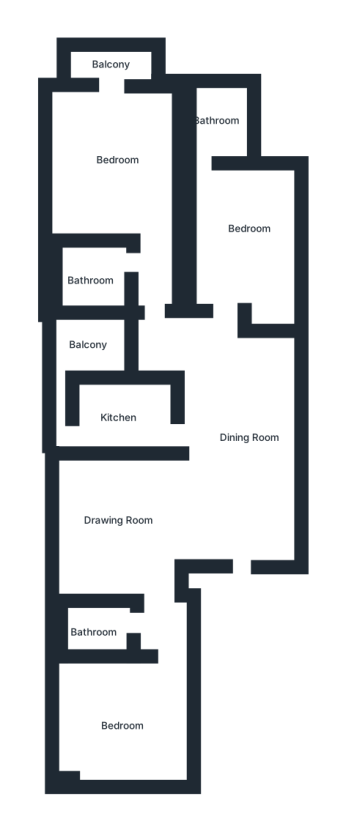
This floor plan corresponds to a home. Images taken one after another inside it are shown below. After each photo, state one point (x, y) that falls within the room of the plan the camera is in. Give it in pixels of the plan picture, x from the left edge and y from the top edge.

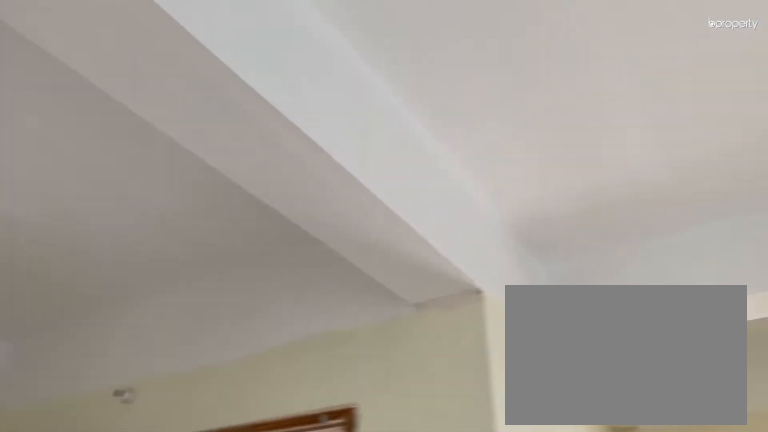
(111, 514)
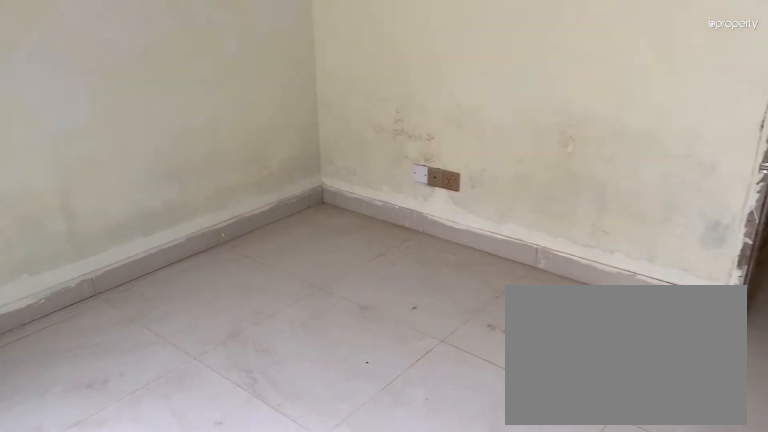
(121, 722)
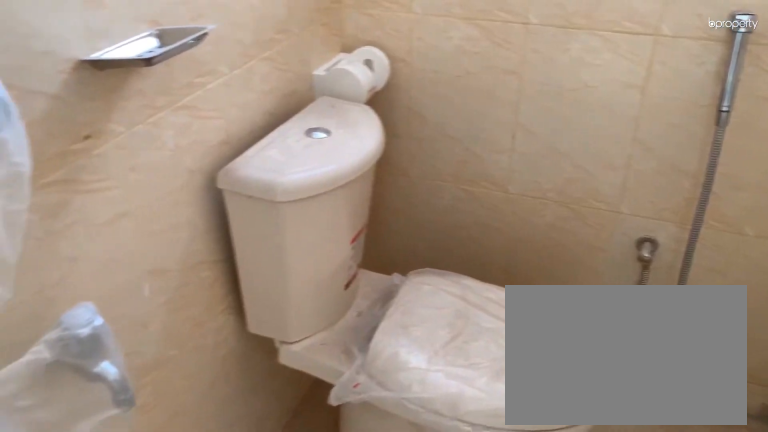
(100, 624)
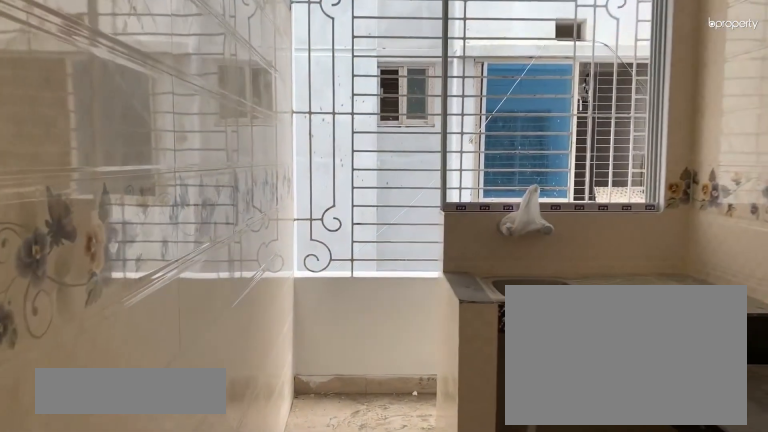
(123, 413)
